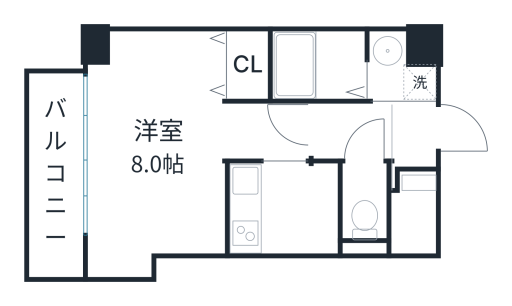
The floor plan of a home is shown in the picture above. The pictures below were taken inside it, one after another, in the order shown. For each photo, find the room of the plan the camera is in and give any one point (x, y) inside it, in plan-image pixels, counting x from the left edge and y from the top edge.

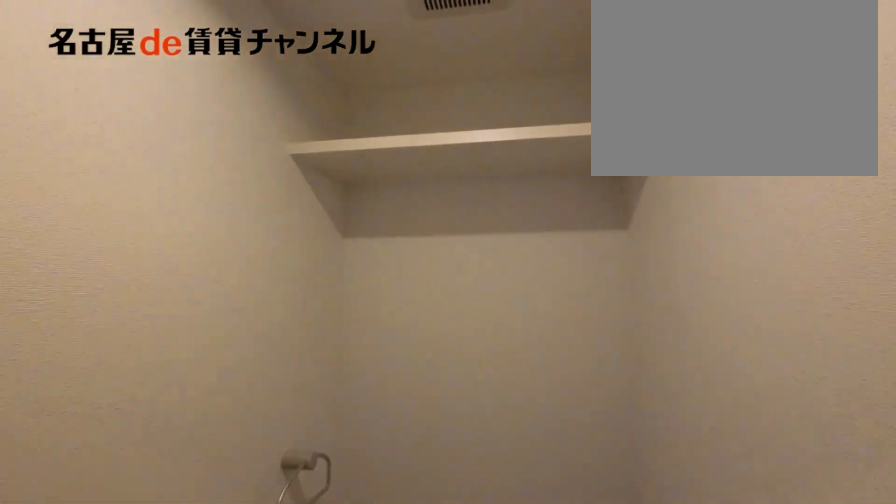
(364, 202)
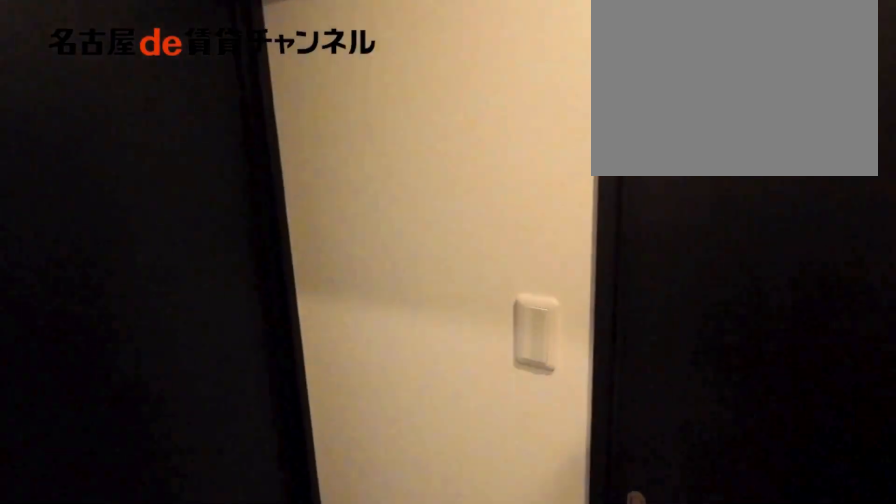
(352, 131)
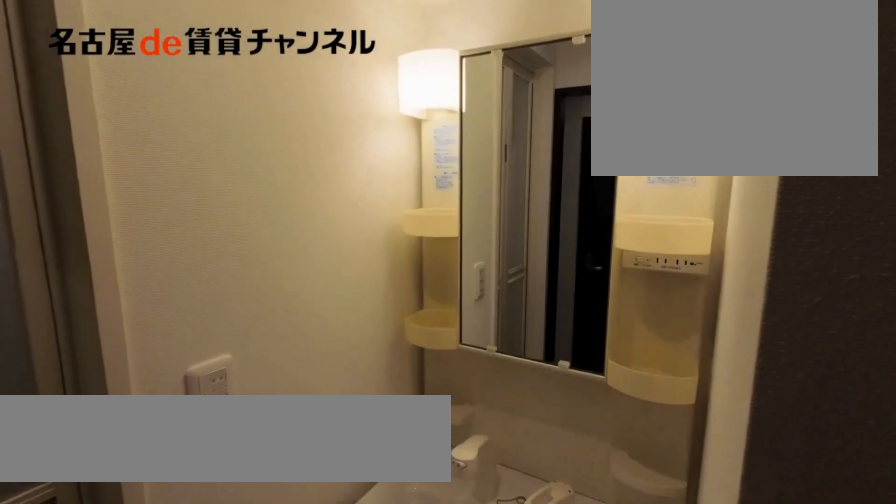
(398, 69)
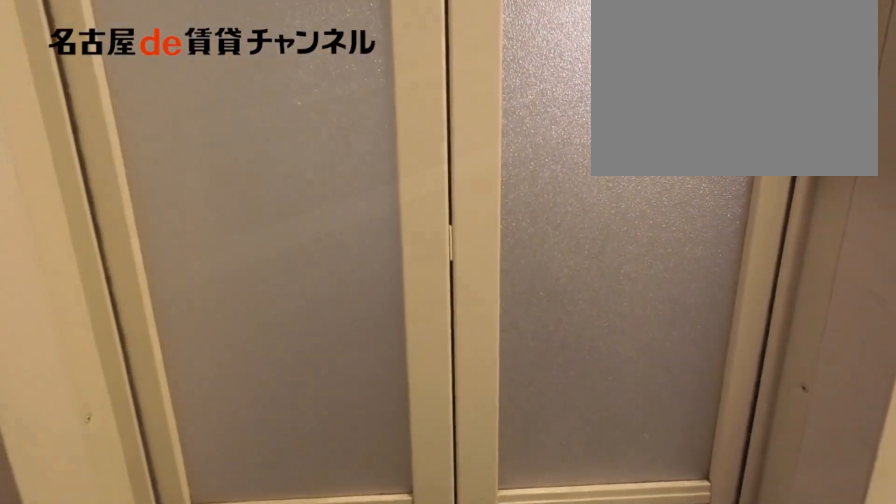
(398, 69)
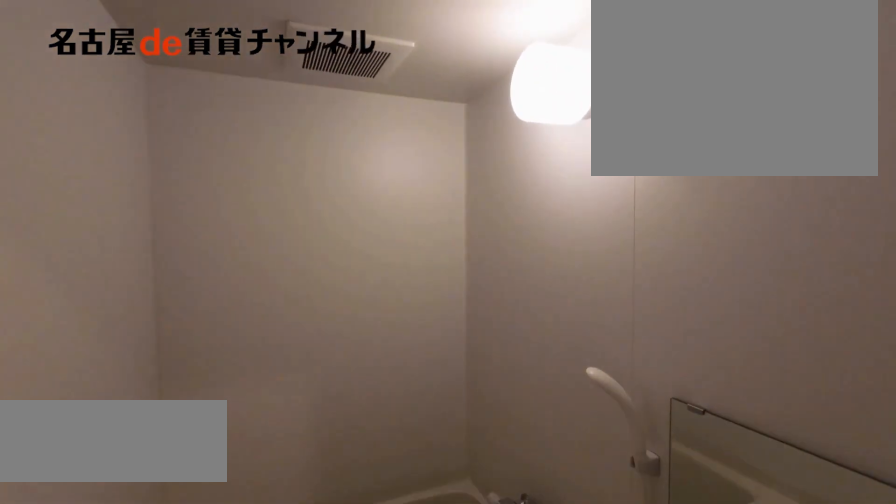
(319, 65)
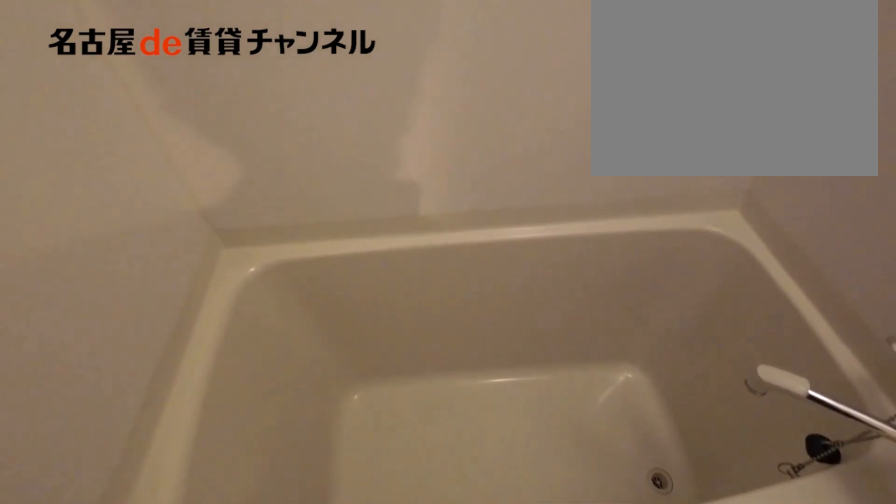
(319, 65)
